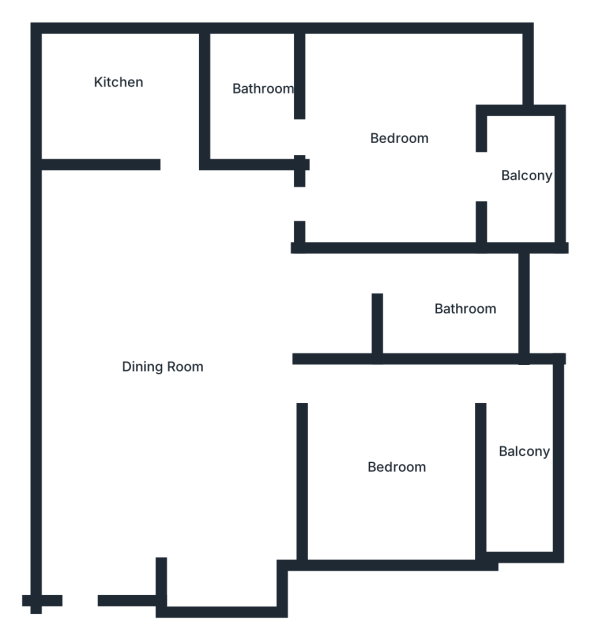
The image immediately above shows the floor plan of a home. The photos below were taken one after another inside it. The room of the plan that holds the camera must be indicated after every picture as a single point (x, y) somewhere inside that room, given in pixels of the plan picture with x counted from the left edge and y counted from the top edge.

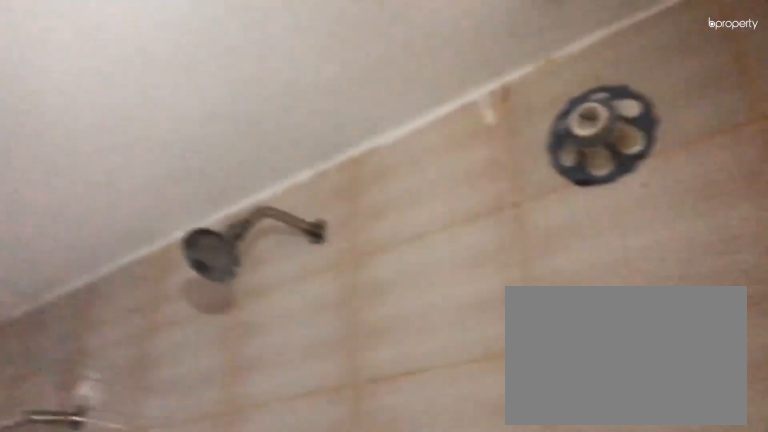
(451, 300)
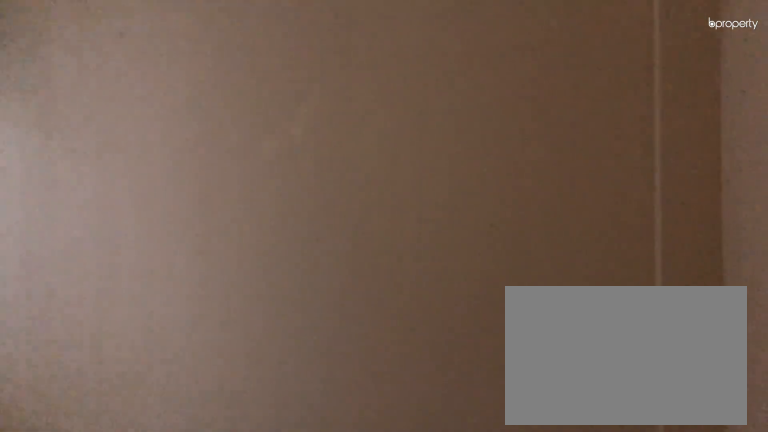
(386, 448)
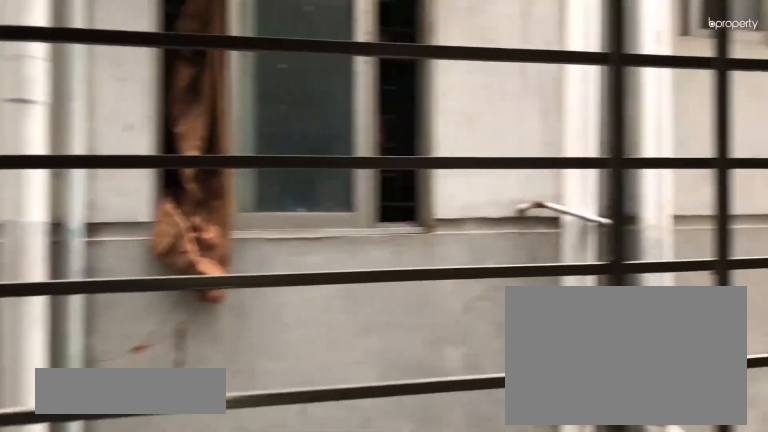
(526, 448)
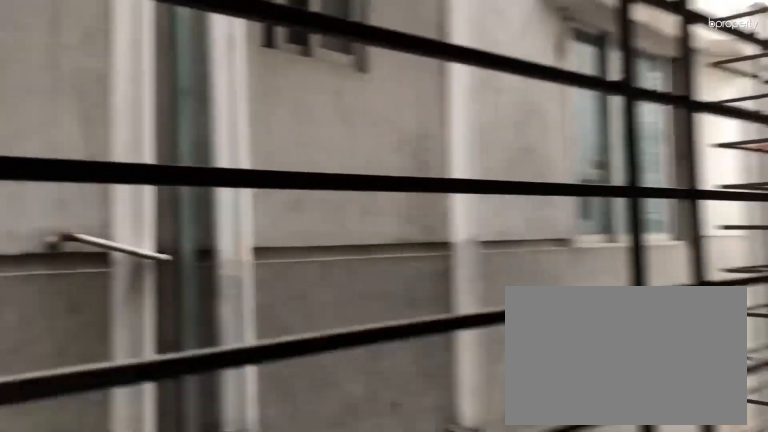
(526, 448)
